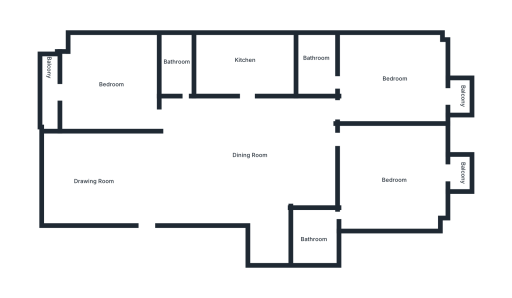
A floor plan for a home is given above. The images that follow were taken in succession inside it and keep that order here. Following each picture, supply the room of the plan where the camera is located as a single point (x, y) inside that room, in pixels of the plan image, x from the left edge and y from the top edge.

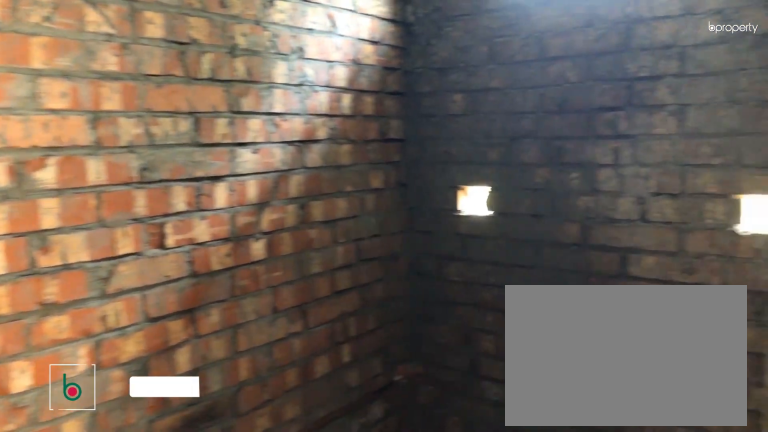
(315, 63)
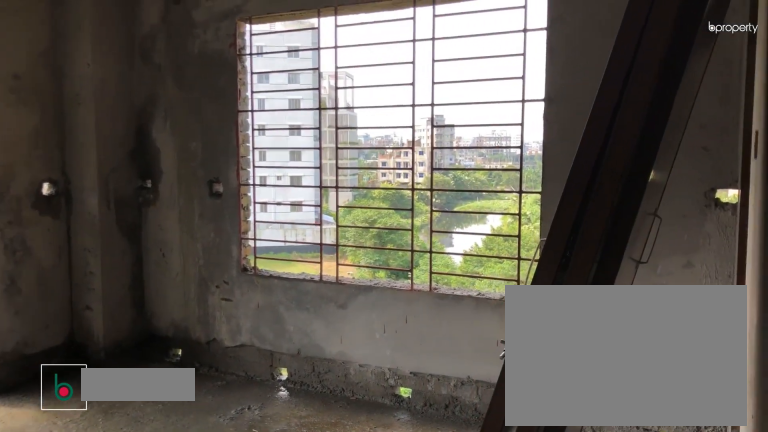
(396, 181)
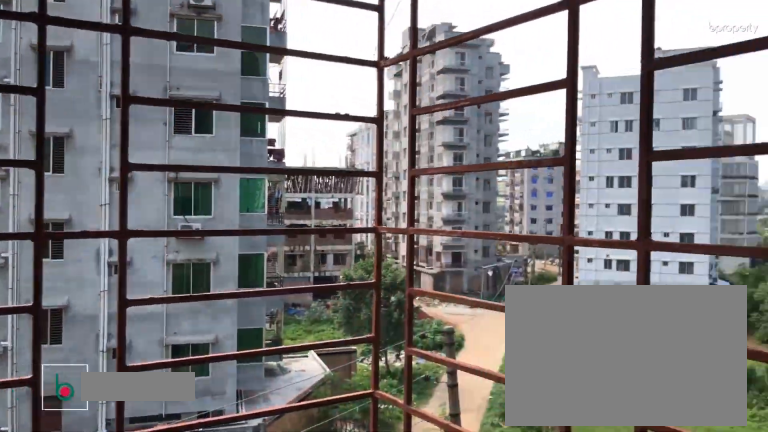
(459, 174)
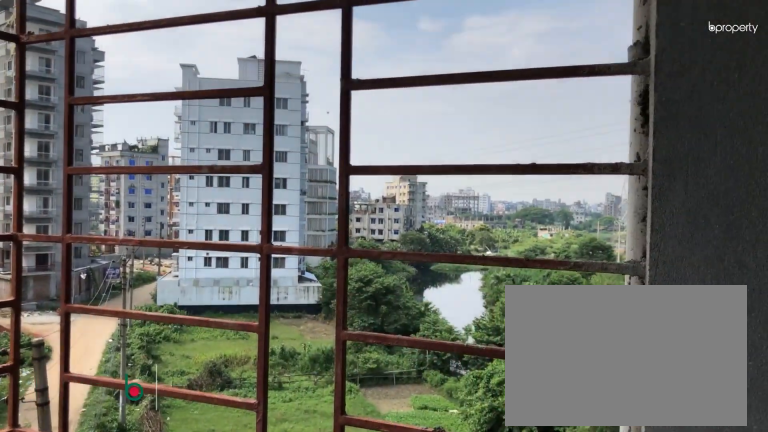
(459, 174)
